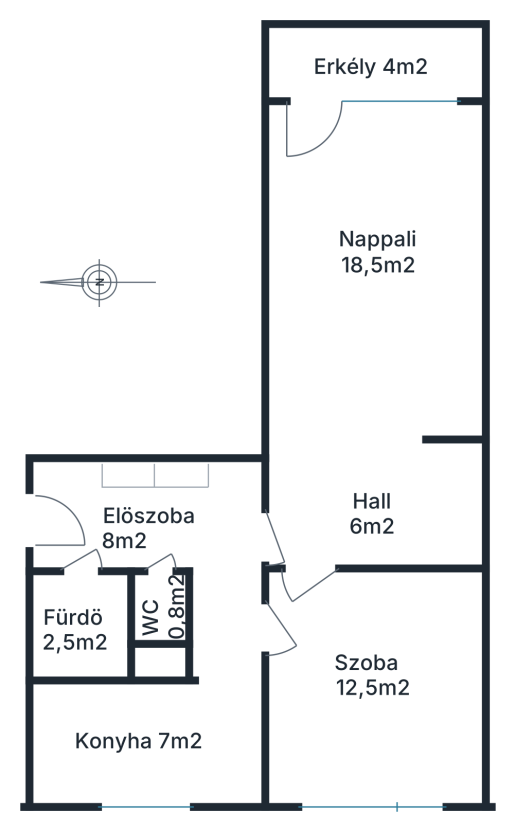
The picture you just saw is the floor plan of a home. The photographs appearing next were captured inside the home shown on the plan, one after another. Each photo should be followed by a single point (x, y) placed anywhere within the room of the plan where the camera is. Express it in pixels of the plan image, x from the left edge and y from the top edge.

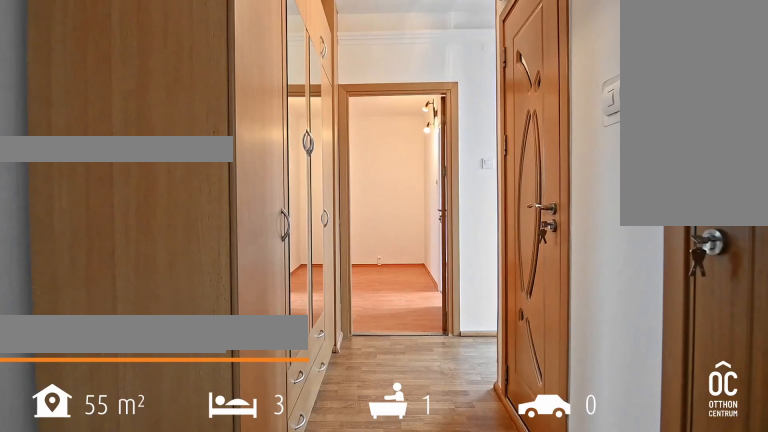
(162, 511)
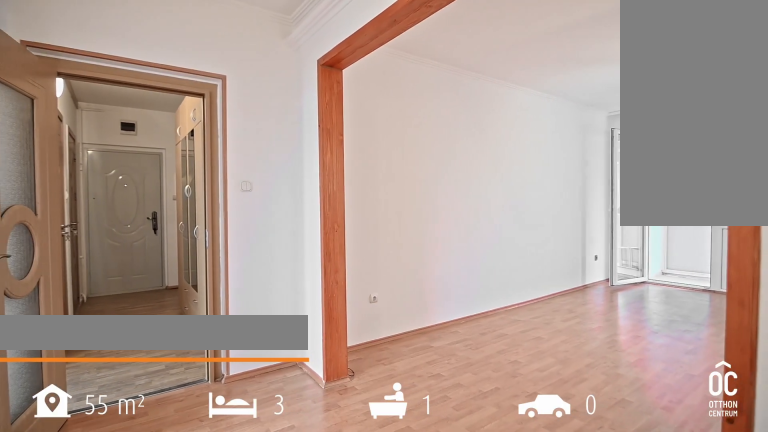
(372, 511)
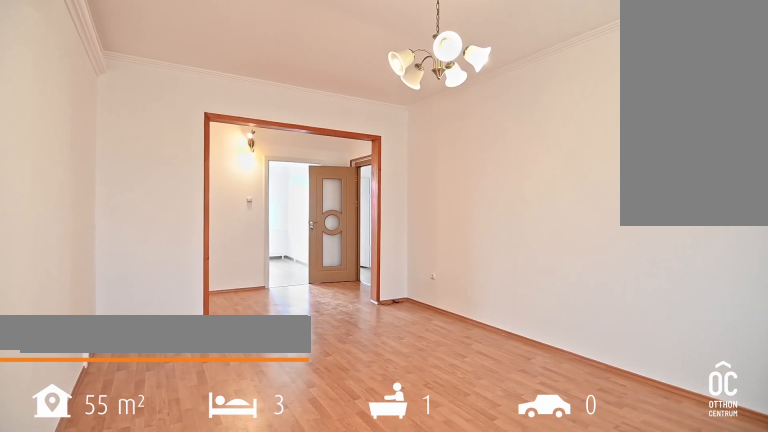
(372, 257)
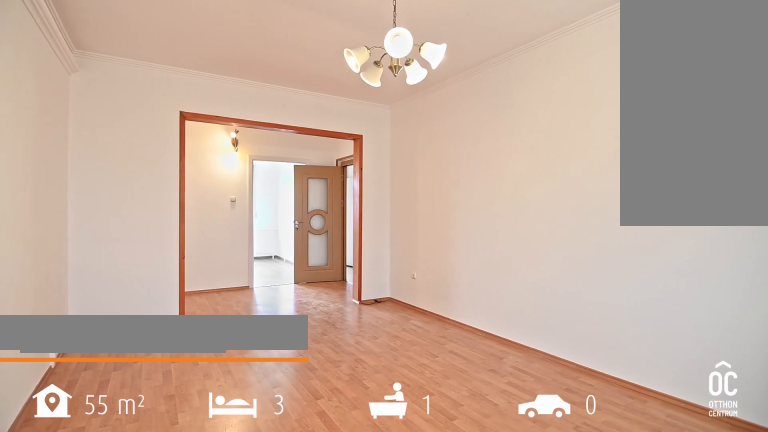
(371, 257)
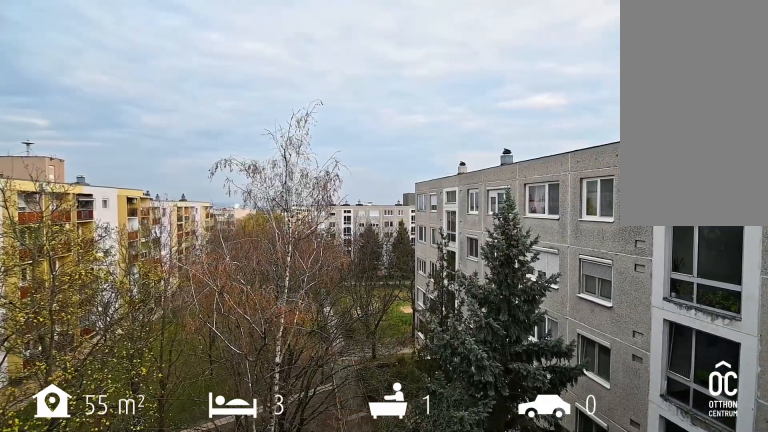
(372, 61)
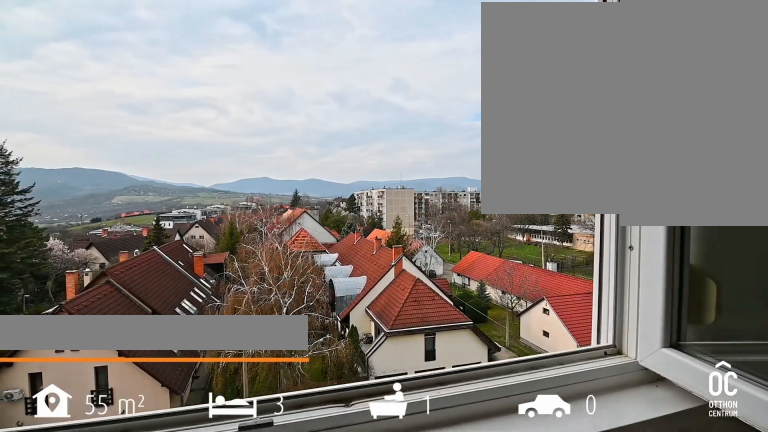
(372, 700)
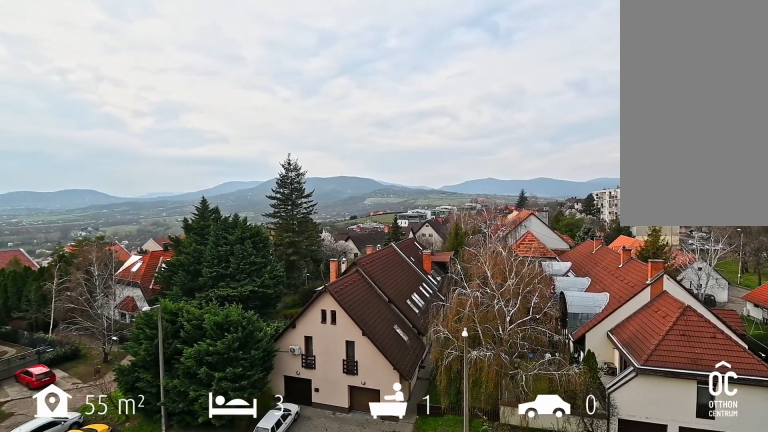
(372, 700)
